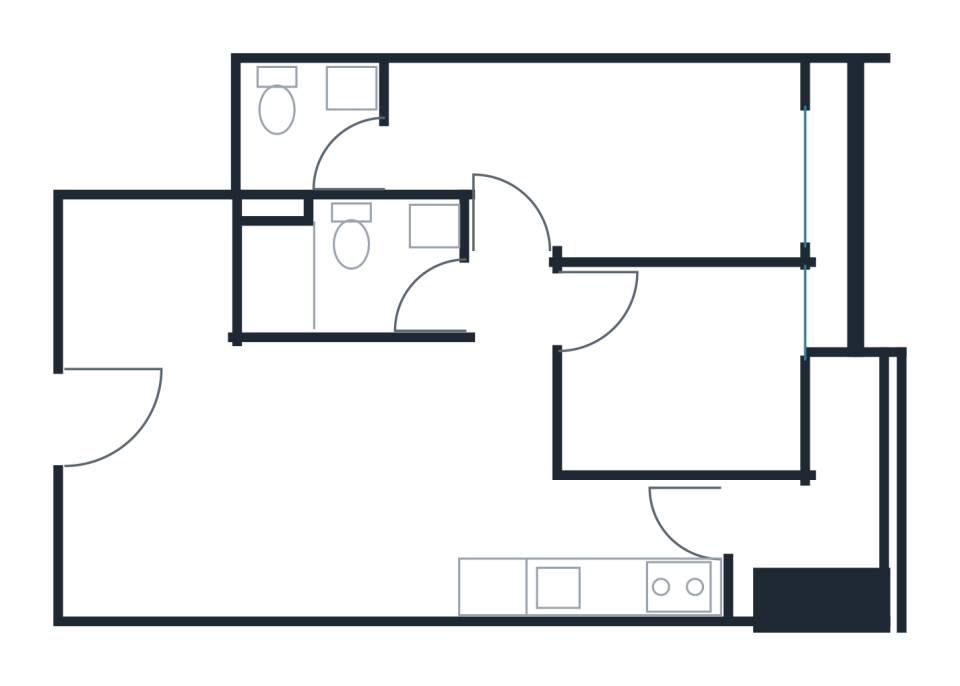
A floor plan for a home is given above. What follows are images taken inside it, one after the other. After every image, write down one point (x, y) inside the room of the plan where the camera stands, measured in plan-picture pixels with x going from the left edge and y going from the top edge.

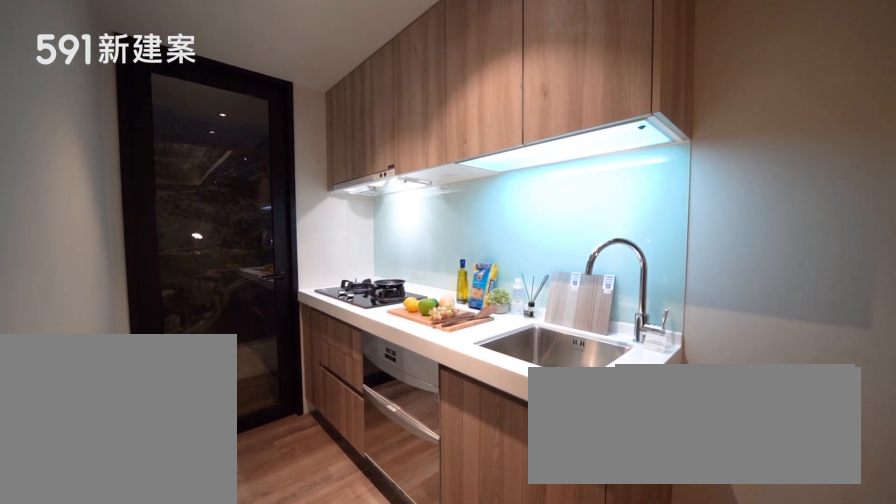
(588, 549)
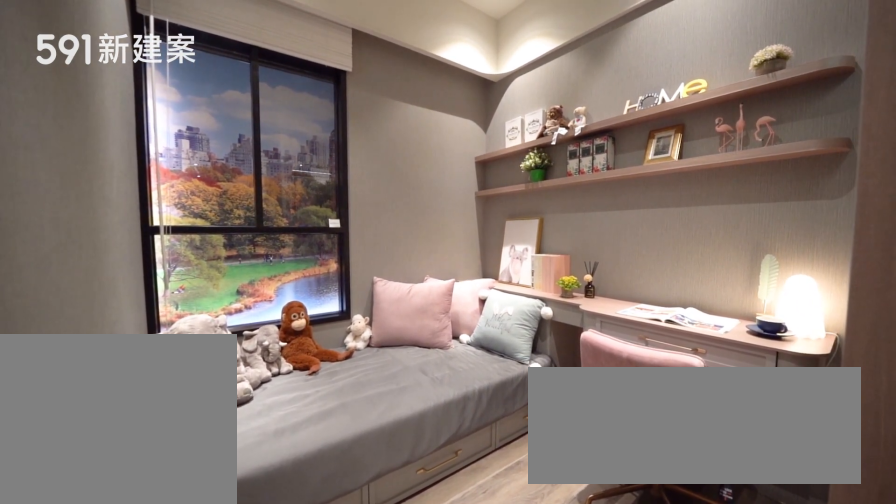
(682, 372)
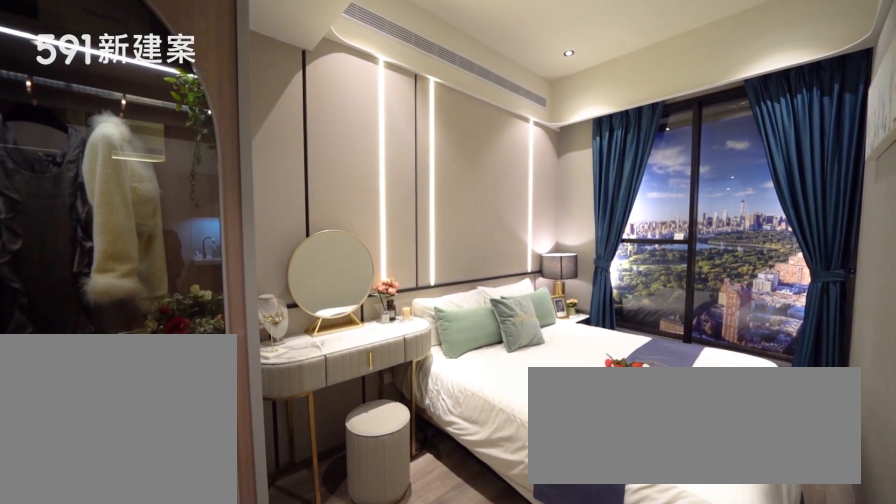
(604, 157)
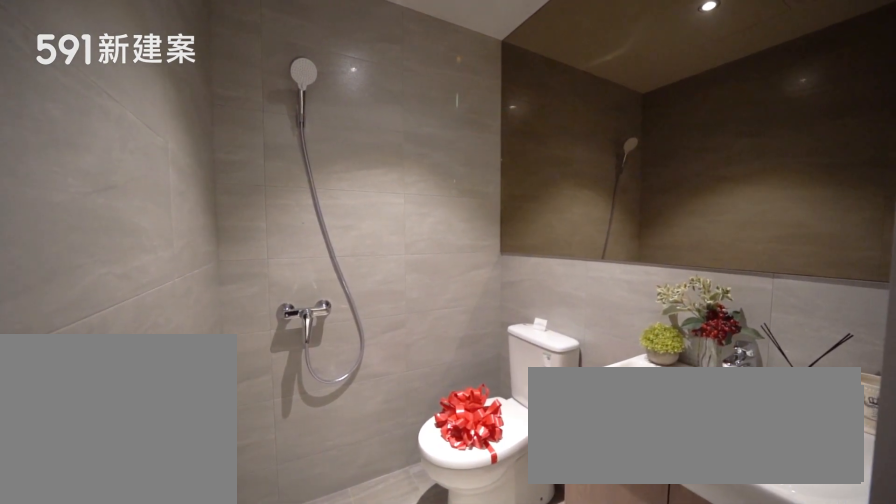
(304, 126)
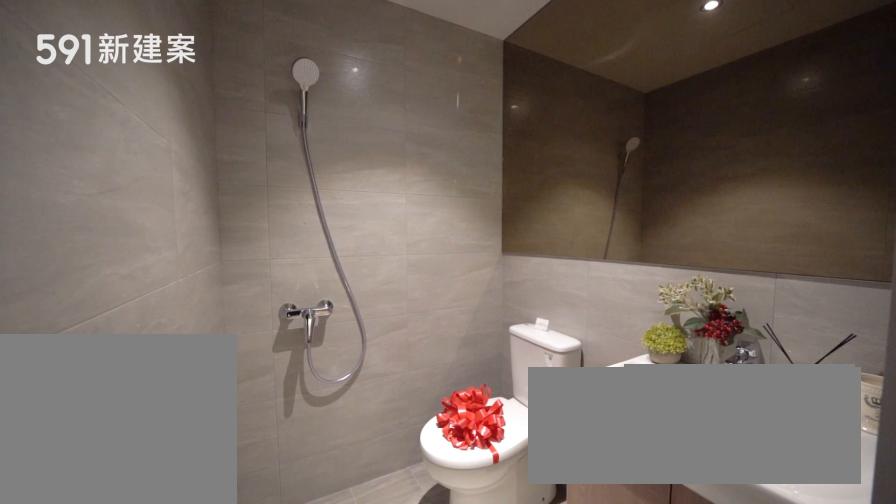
(304, 126)
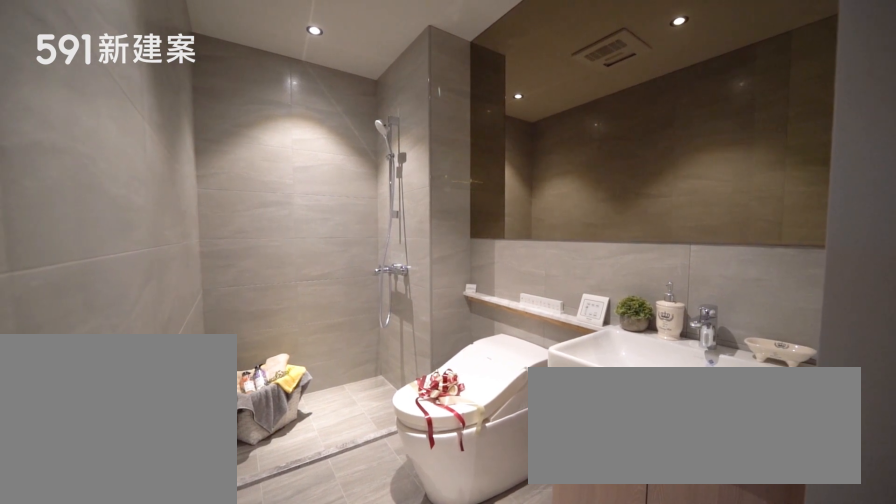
(348, 265)
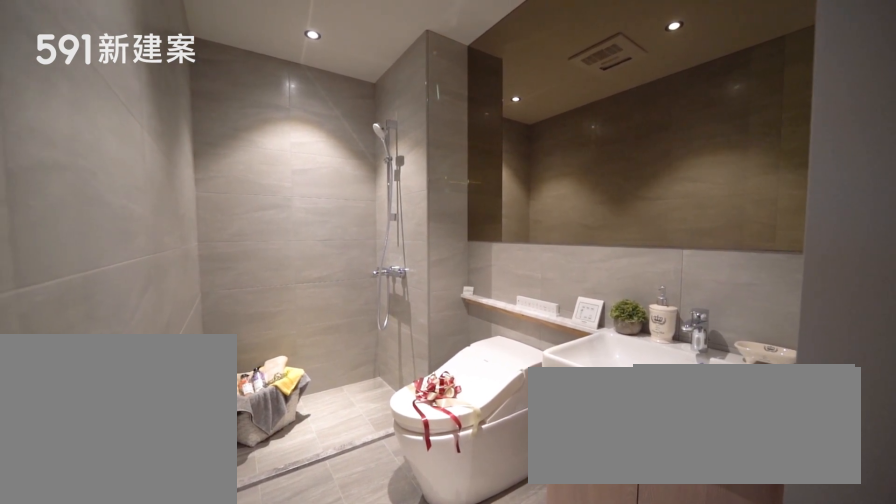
(348, 265)
